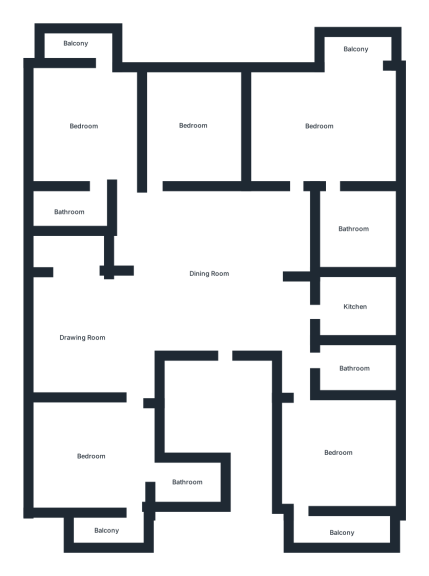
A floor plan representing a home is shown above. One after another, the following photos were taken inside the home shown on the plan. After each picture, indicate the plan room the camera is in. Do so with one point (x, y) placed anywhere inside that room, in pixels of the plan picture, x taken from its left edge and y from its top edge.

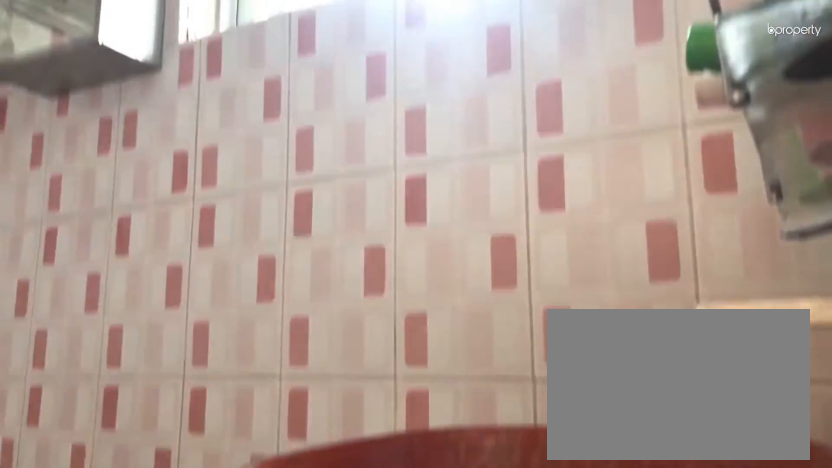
(192, 482)
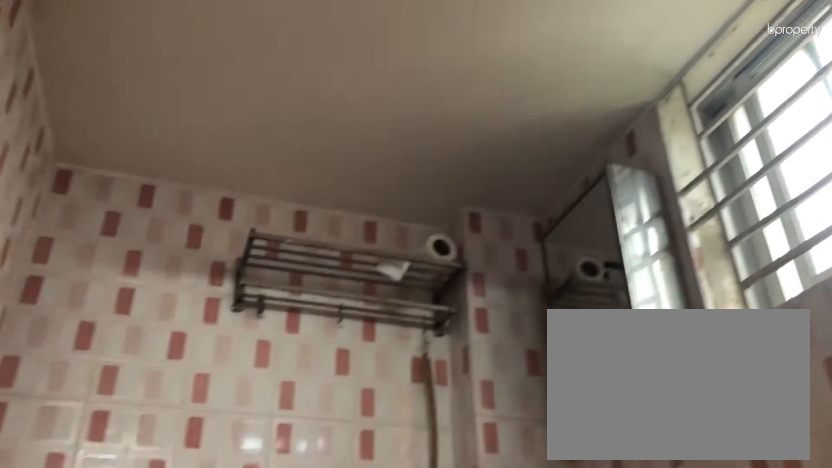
(192, 482)
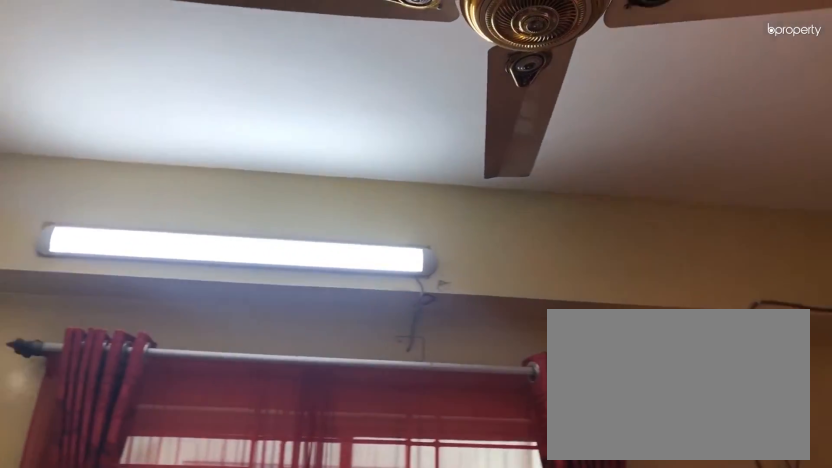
(83, 124)
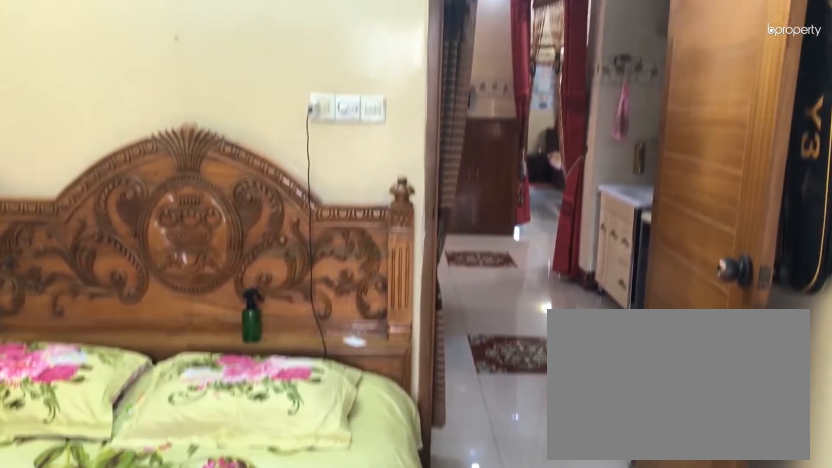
(192, 123)
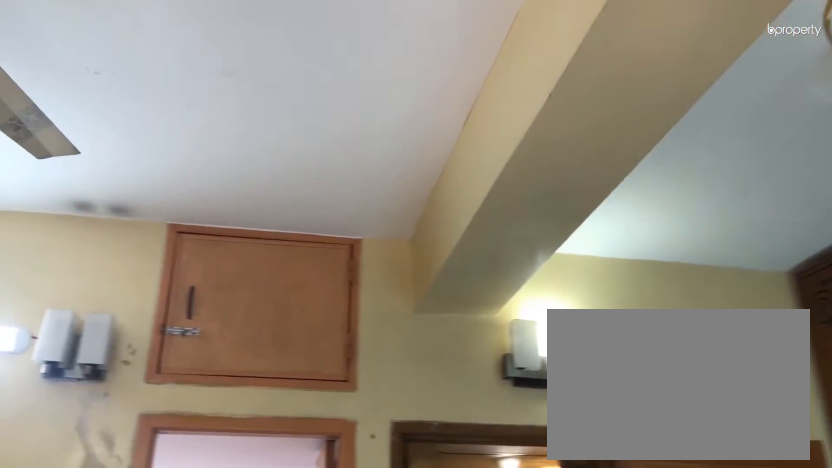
(321, 128)
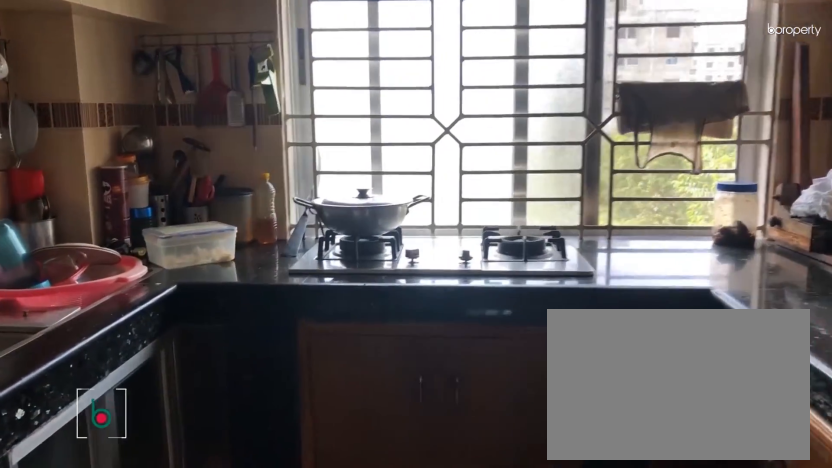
(357, 309)
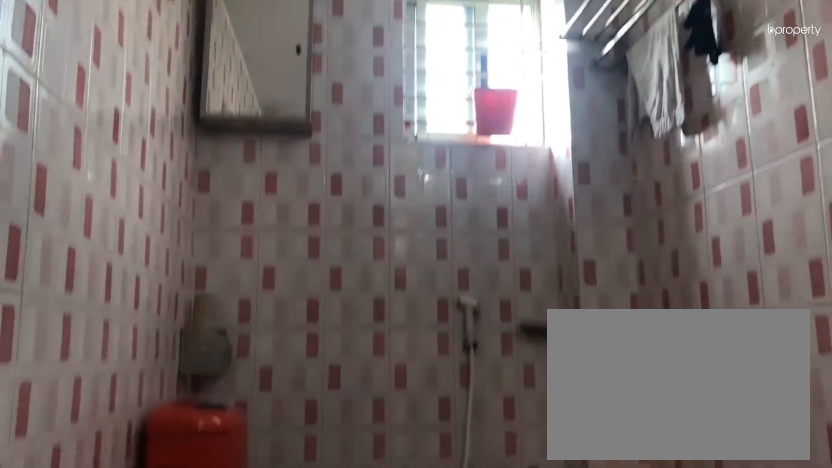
(353, 369)
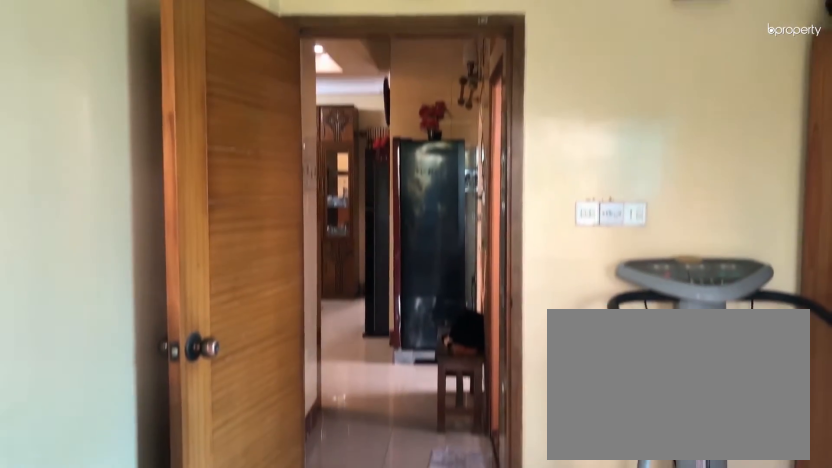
(337, 454)
